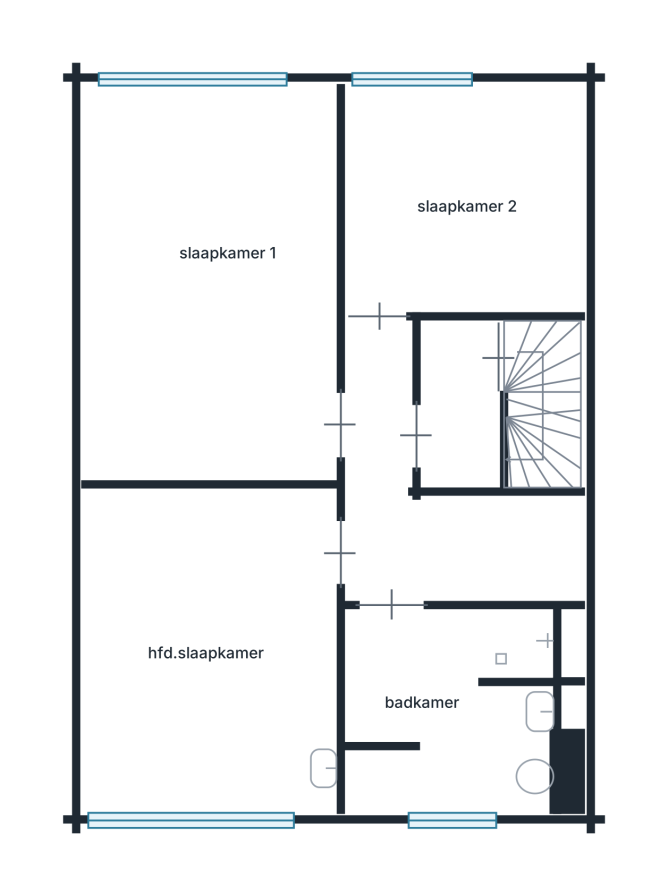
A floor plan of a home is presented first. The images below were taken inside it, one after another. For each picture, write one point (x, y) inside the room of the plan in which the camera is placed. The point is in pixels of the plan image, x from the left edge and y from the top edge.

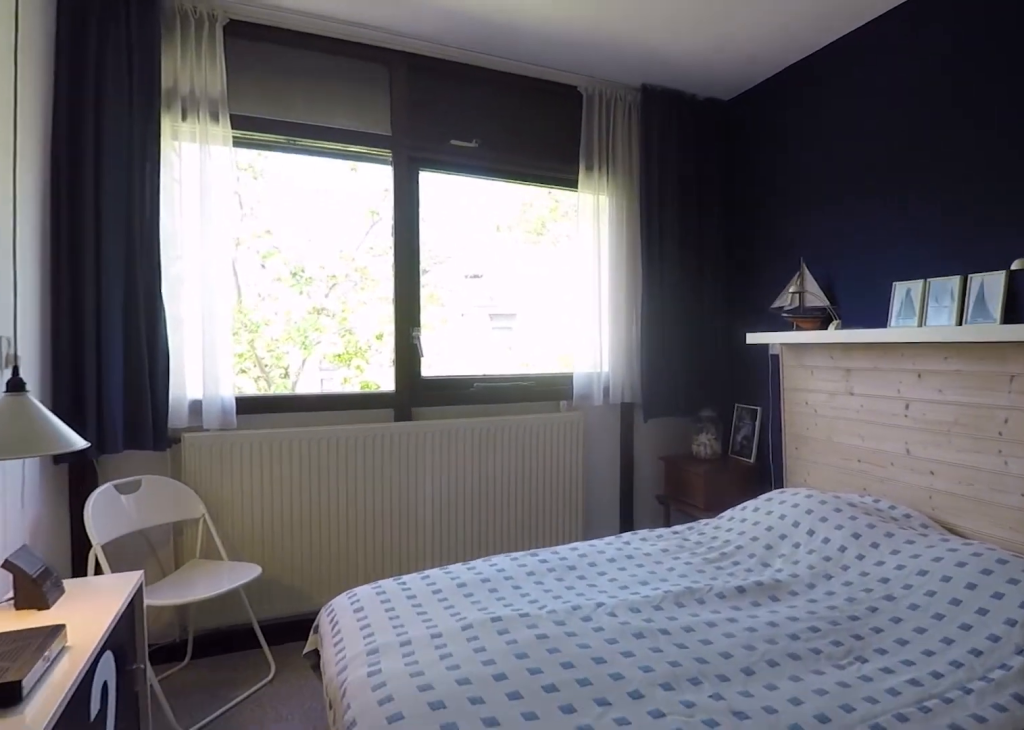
(211, 284)
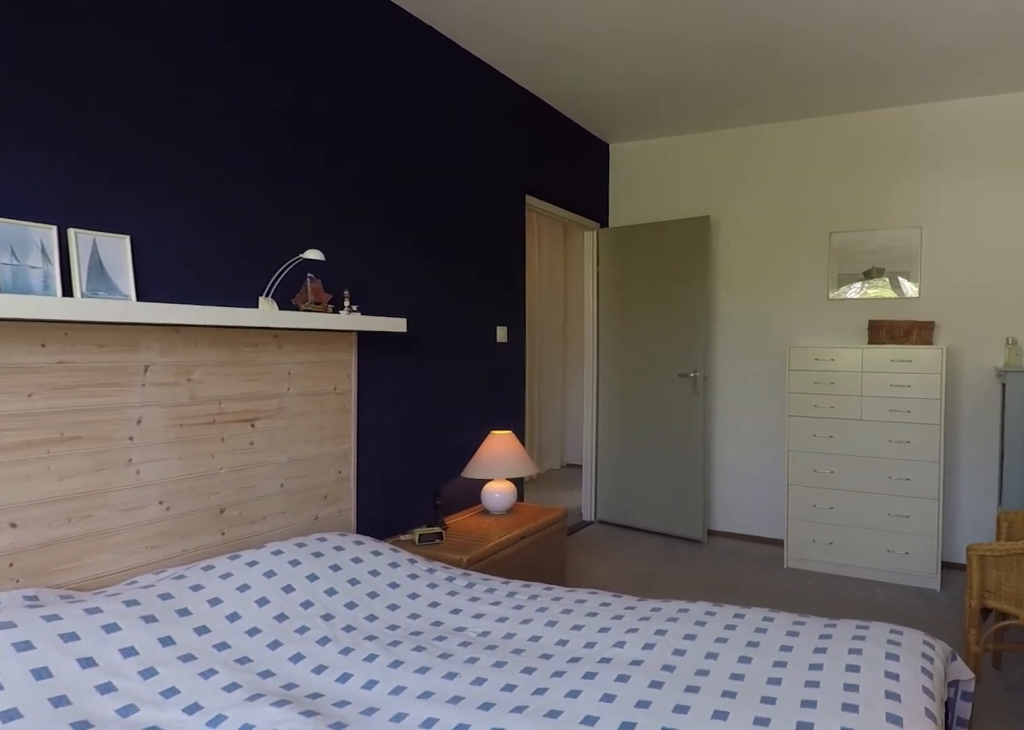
(211, 284)
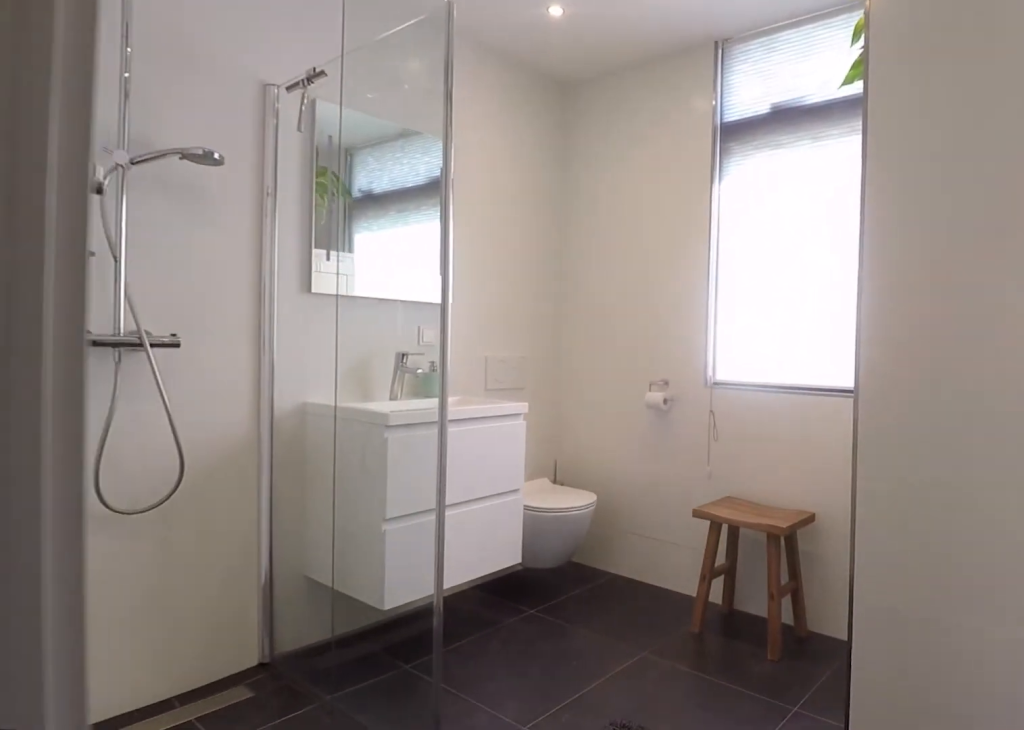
(448, 707)
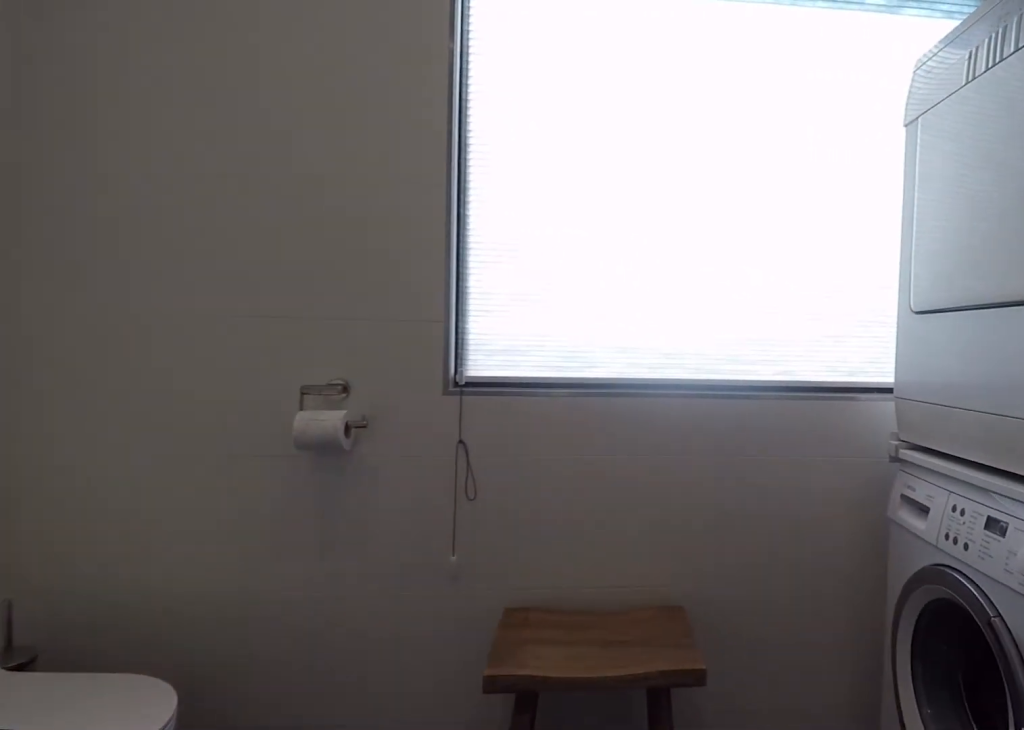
(448, 707)
